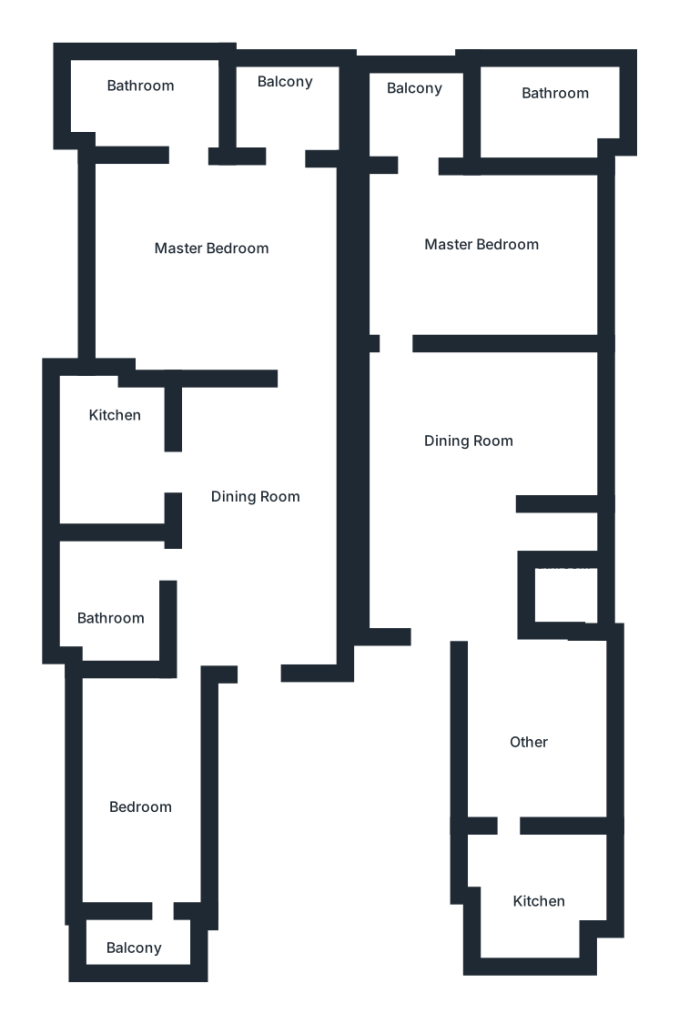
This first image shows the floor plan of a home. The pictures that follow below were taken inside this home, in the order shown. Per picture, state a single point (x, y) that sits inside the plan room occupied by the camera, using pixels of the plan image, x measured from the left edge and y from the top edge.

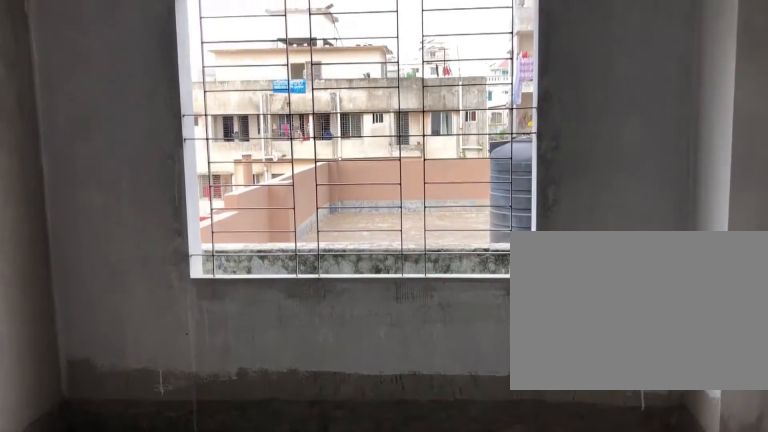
(456, 248)
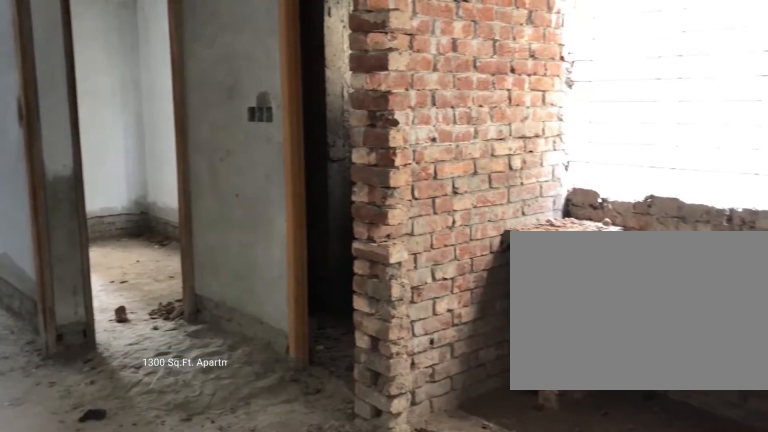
(233, 482)
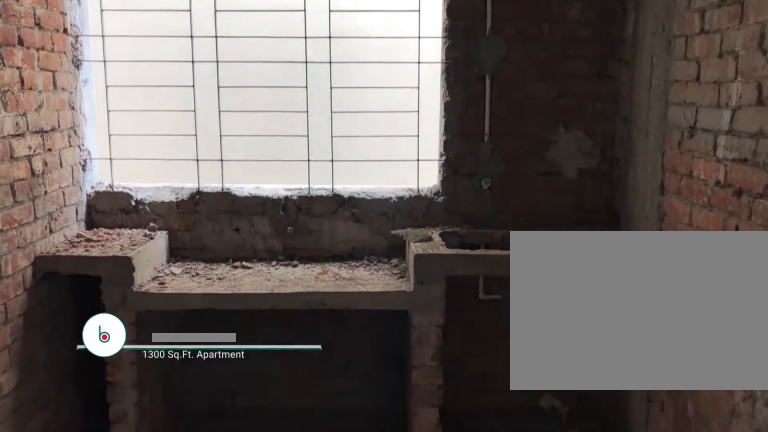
(128, 457)
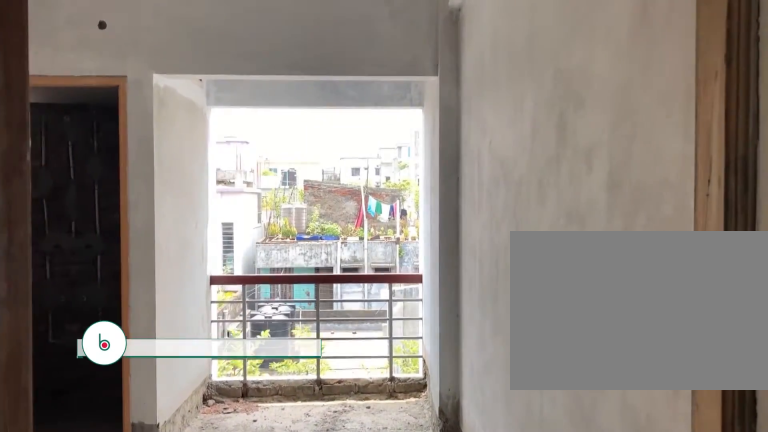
(210, 276)
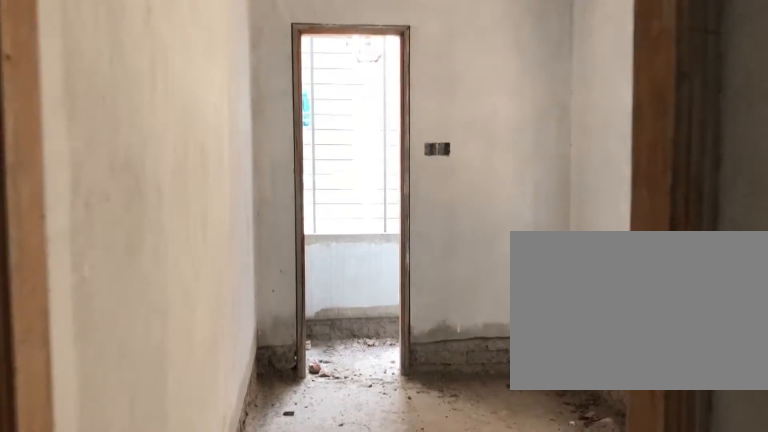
(146, 793)
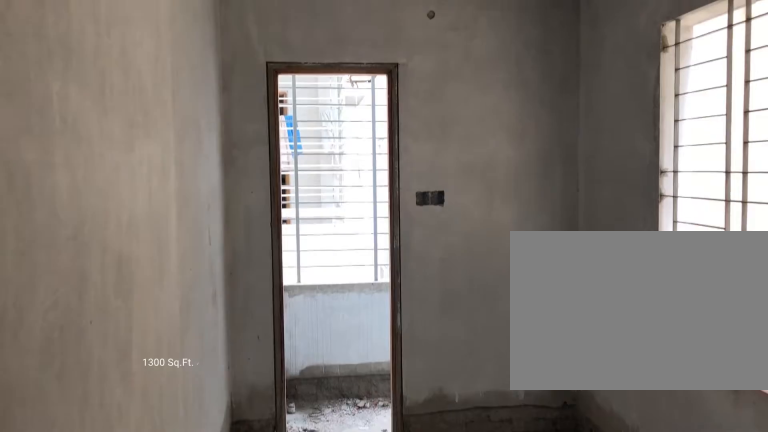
(146, 793)
